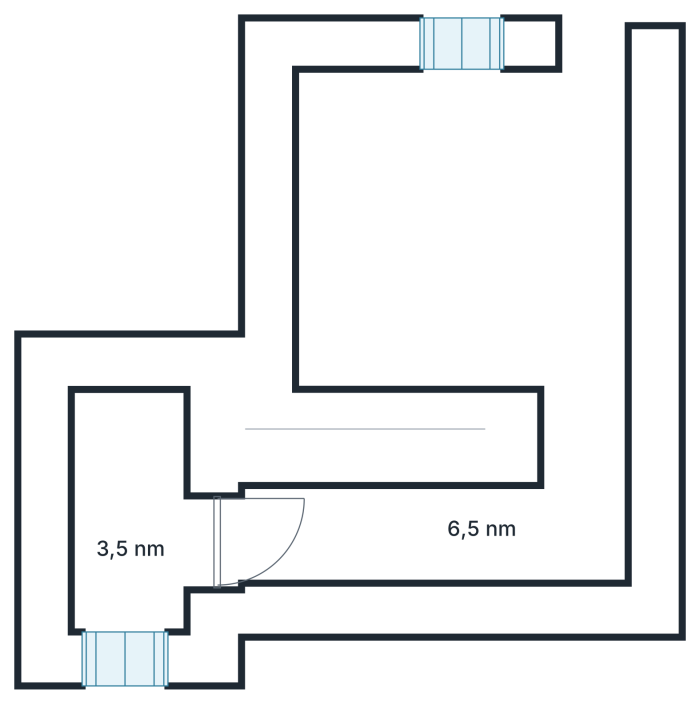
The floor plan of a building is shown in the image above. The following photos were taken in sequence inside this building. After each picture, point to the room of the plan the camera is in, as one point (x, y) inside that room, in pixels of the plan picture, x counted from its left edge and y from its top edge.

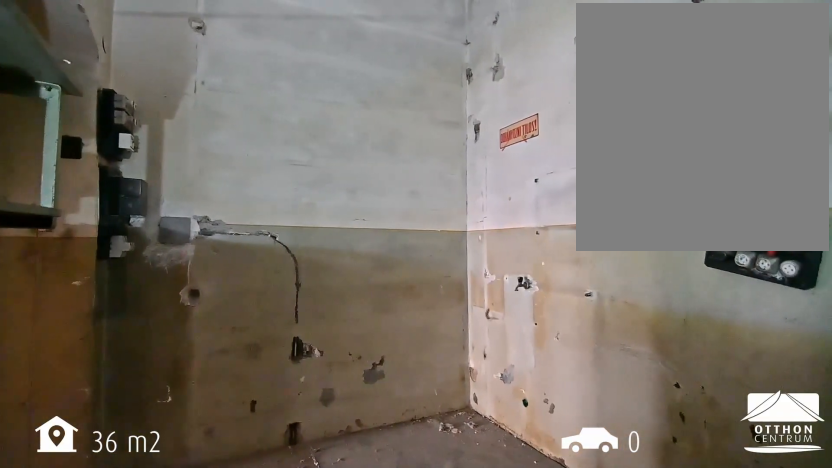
(435, 532)
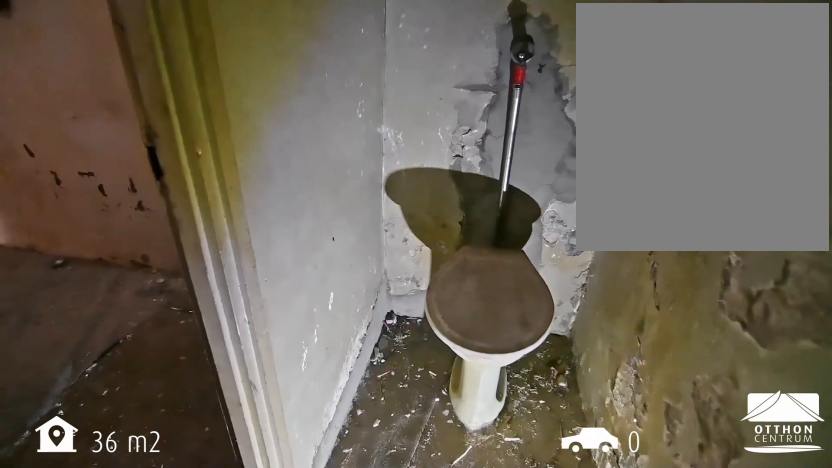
(130, 514)
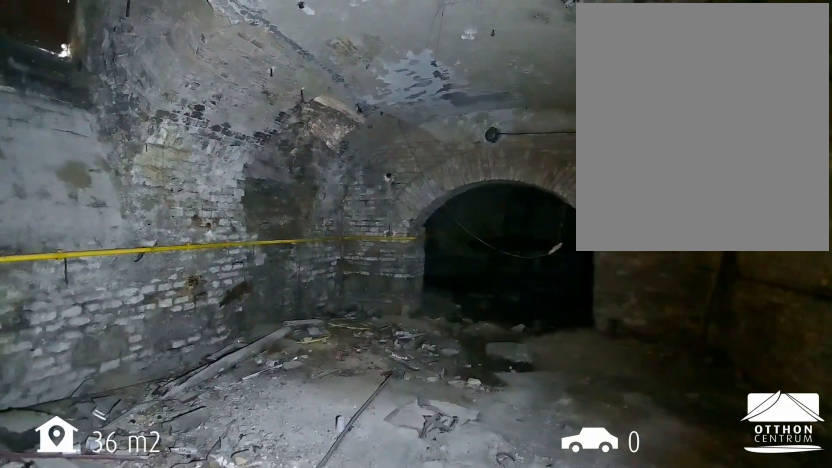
(467, 218)
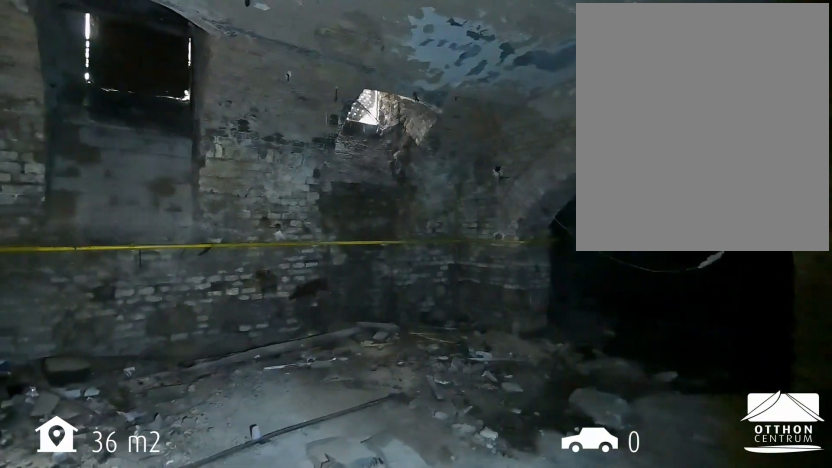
(467, 218)
